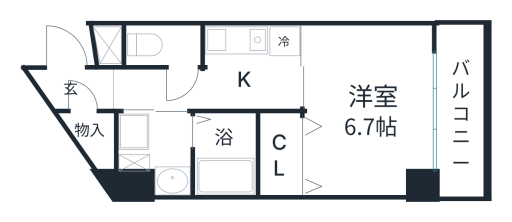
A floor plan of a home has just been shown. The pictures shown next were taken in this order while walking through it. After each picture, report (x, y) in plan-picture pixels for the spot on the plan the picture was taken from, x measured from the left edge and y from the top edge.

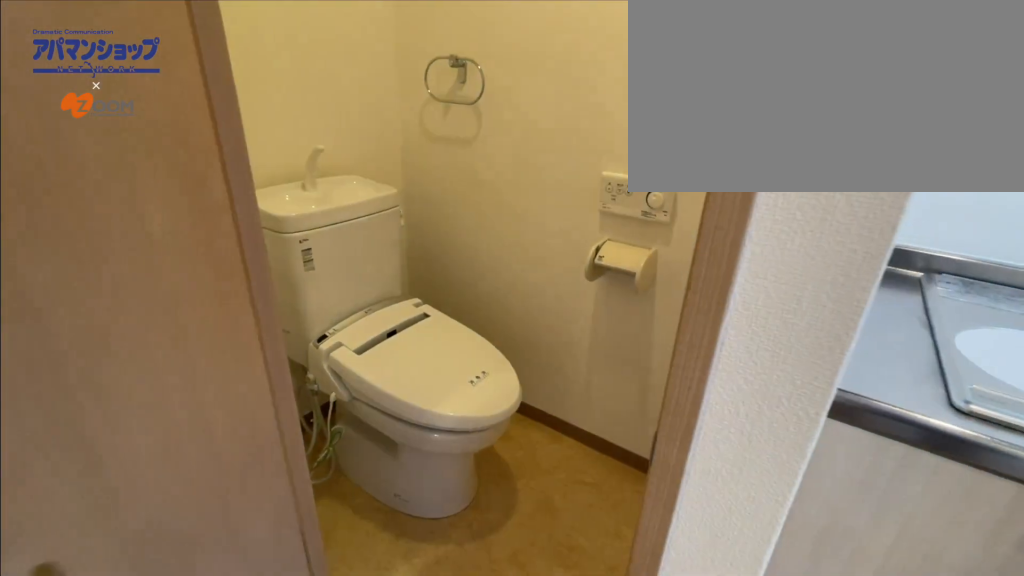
(202, 77)
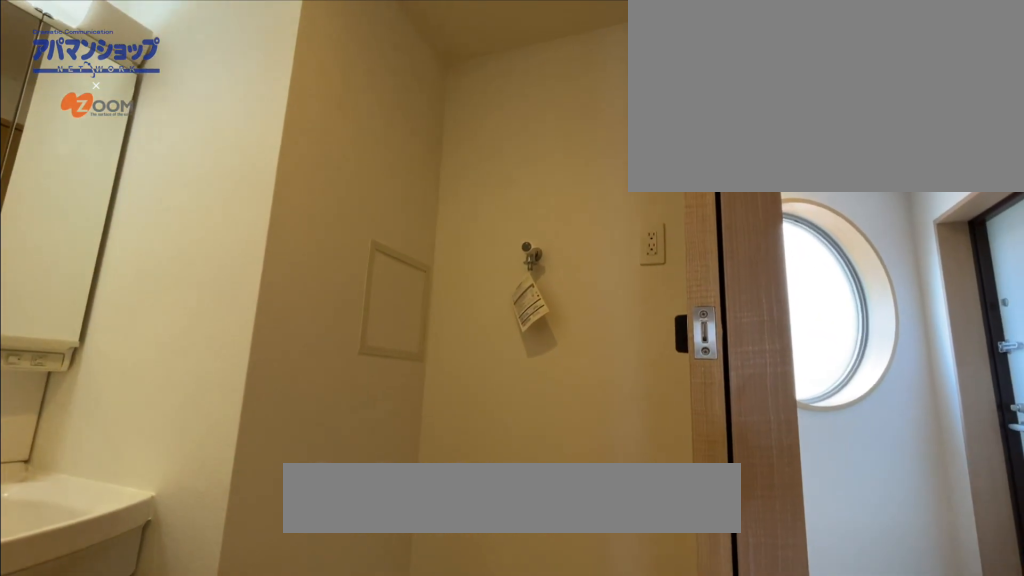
(171, 89)
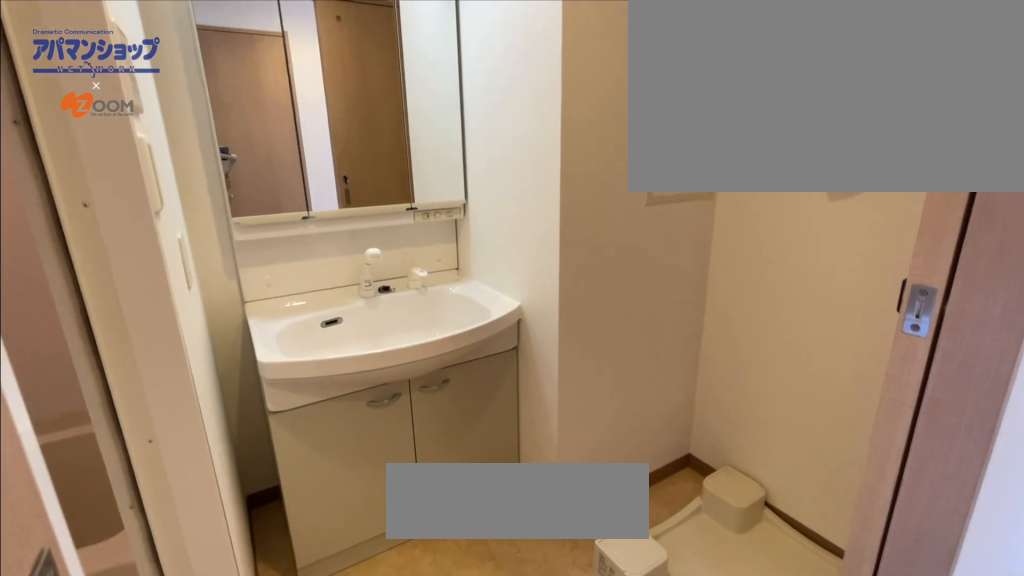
(171, 89)
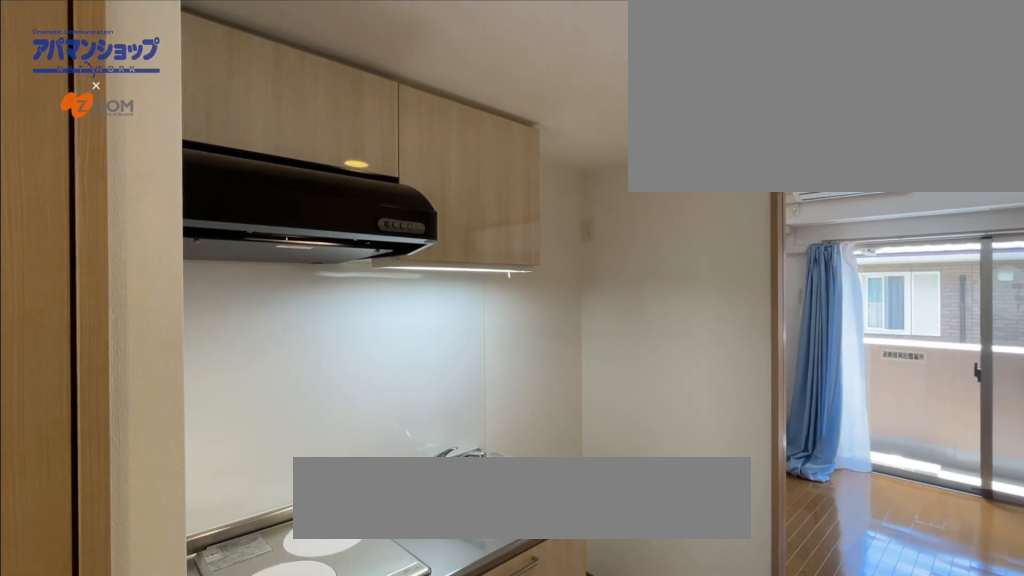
(205, 87)
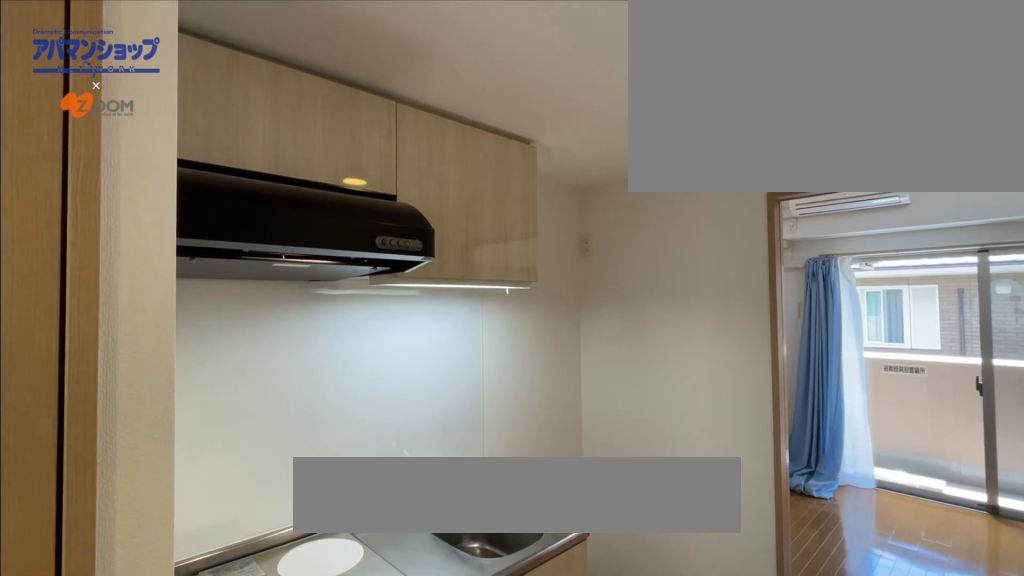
(205, 87)
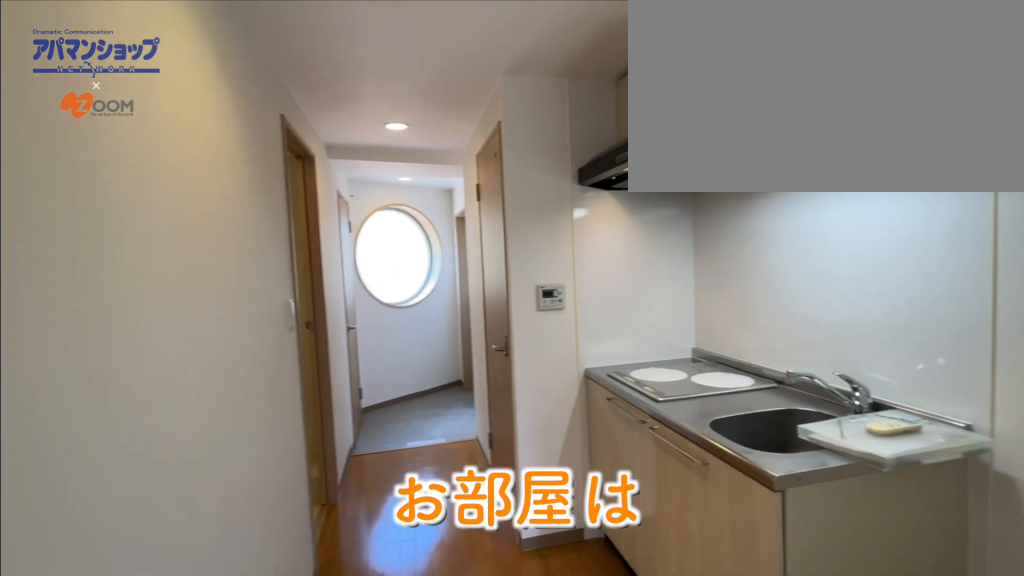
(319, 92)
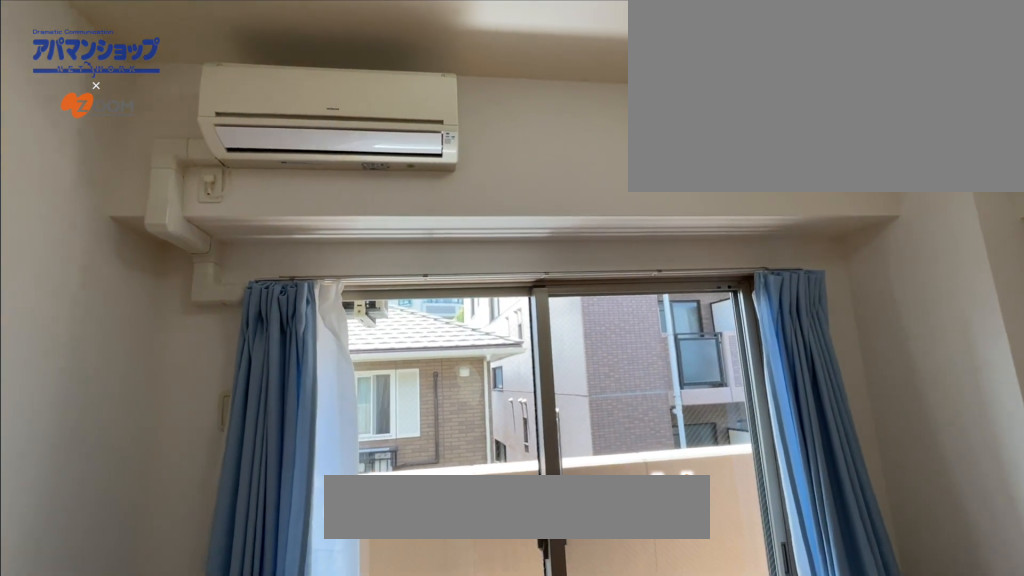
(318, 38)
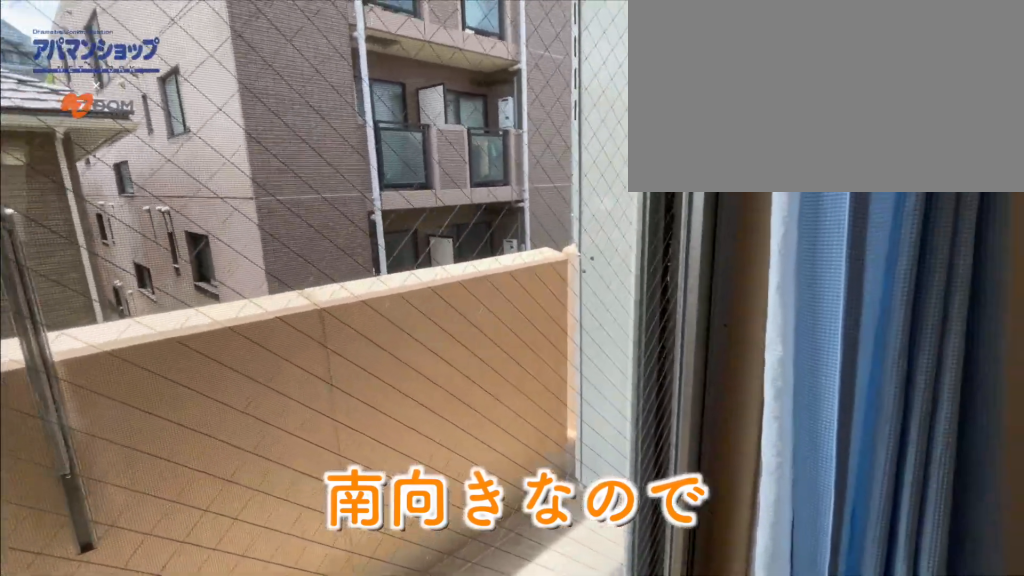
(421, 121)
